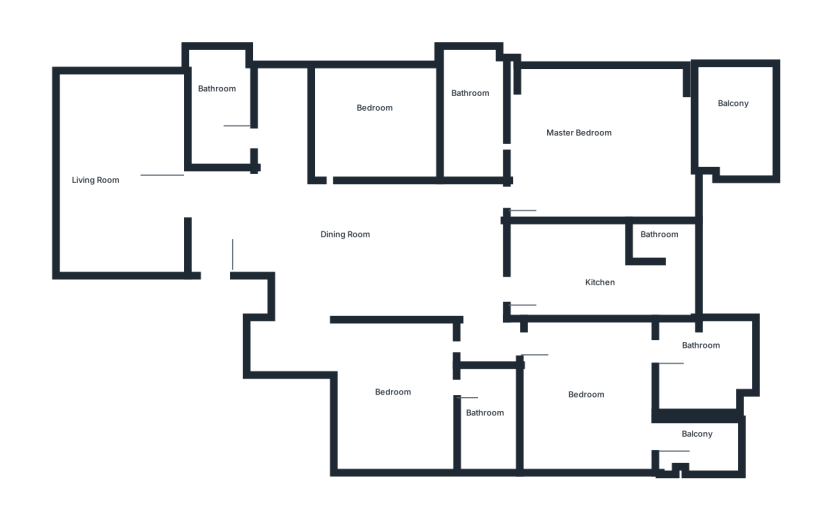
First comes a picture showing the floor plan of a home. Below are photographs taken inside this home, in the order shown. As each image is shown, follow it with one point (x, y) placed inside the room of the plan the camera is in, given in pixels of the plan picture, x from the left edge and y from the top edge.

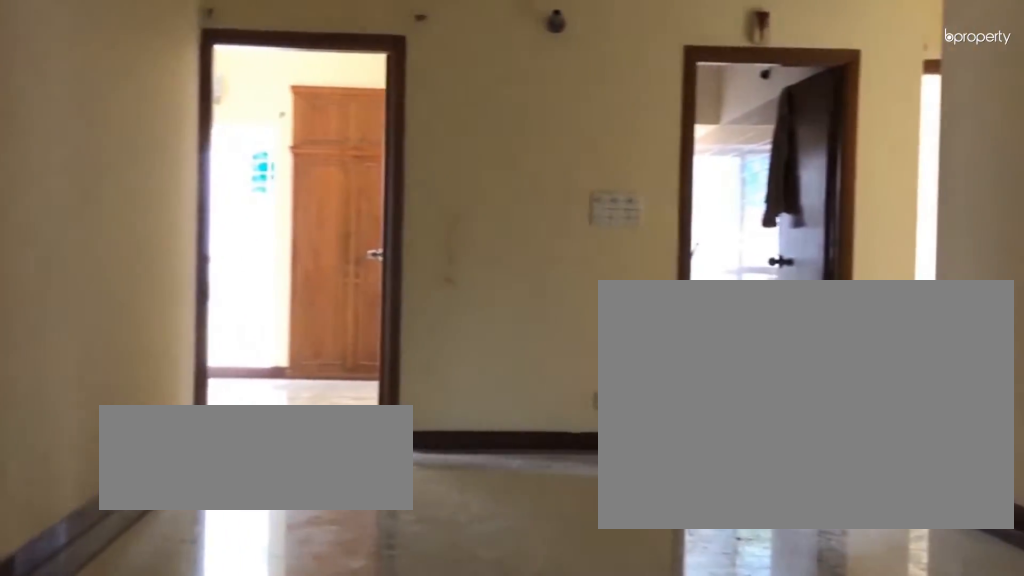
(379, 229)
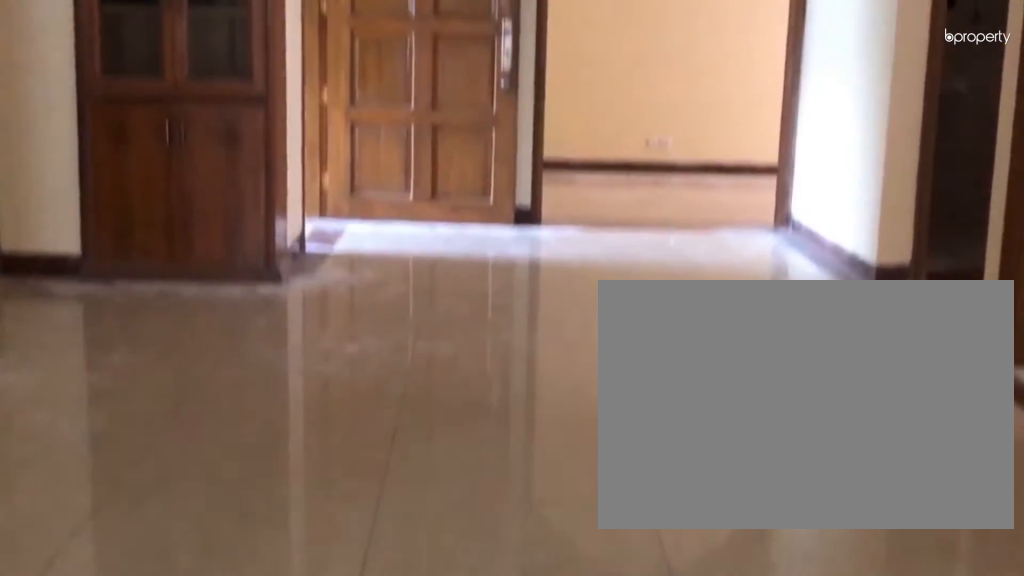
(379, 229)
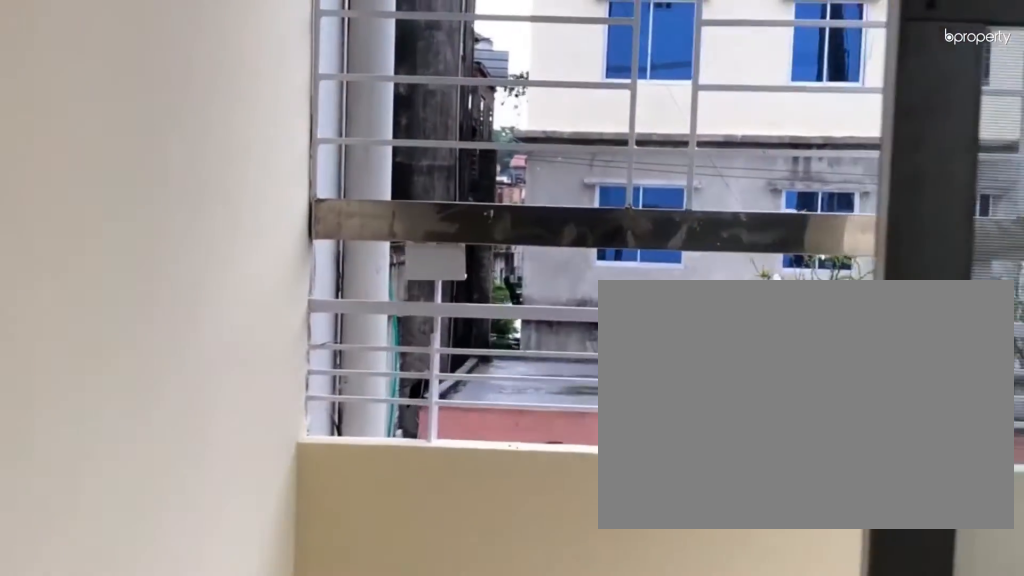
(693, 435)
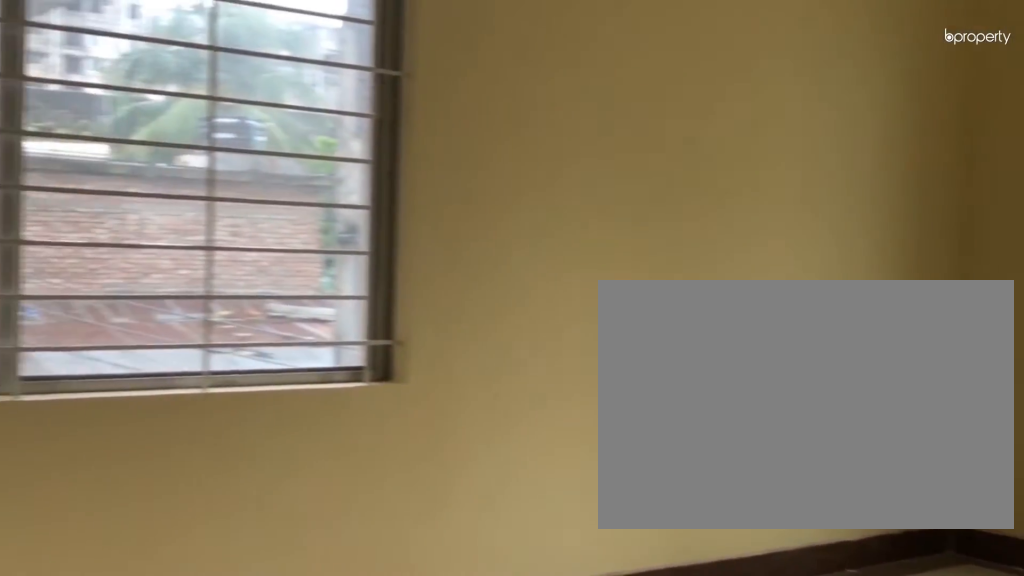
(614, 112)
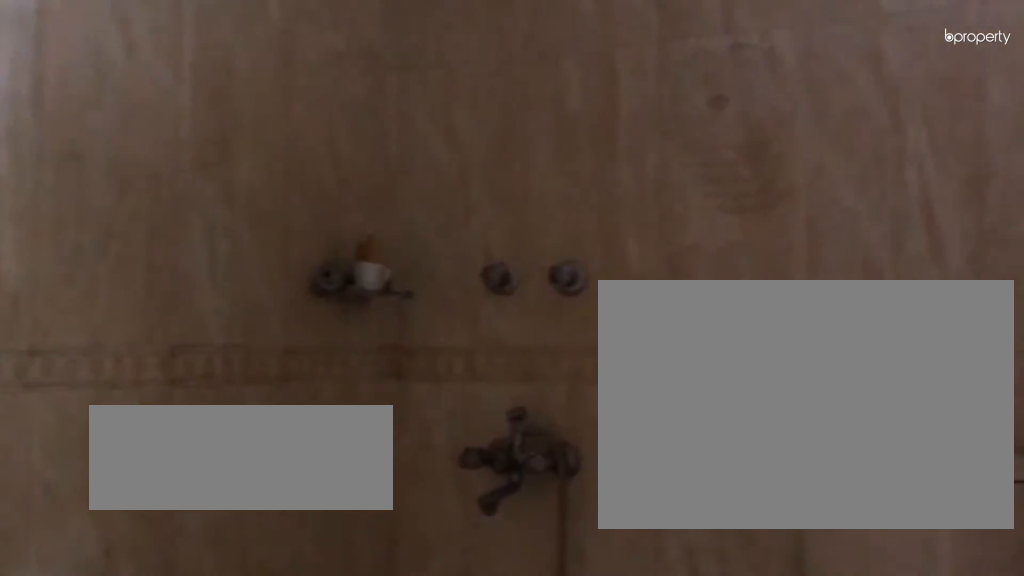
(465, 111)
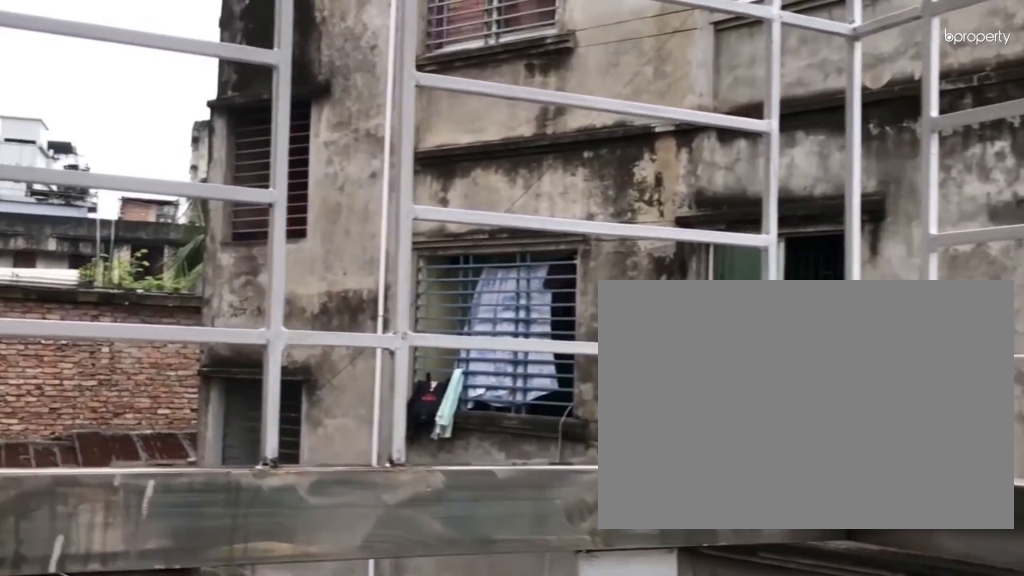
(735, 122)
